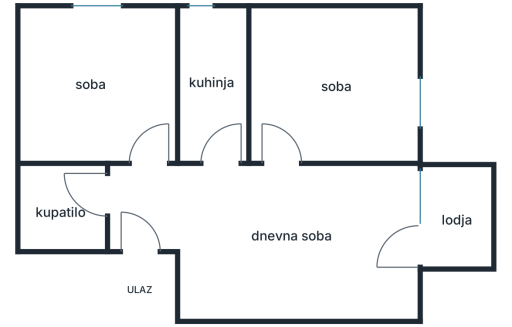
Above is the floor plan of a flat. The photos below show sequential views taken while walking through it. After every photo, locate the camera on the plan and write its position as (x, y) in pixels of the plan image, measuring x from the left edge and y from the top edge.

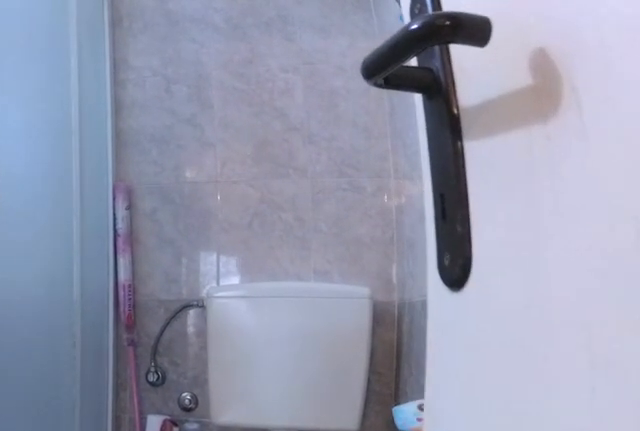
(100, 185)
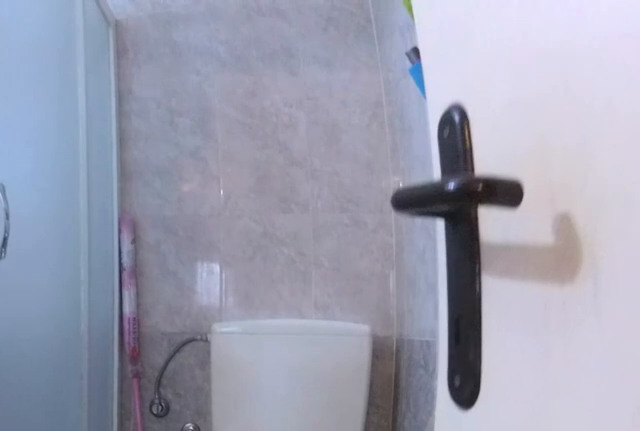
(108, 184)
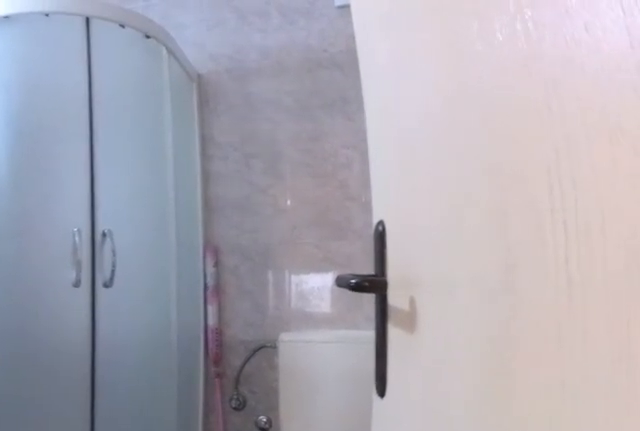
(137, 183)
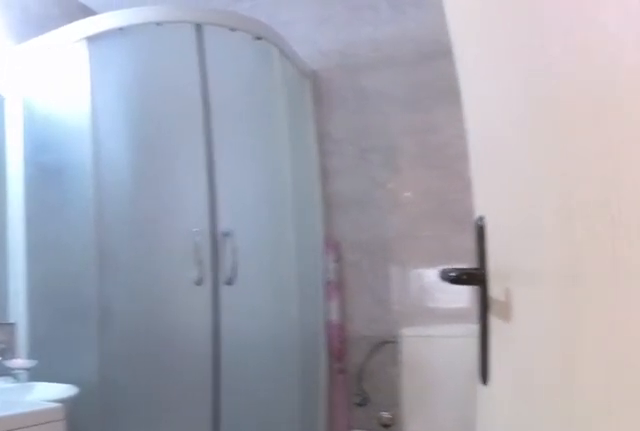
(137, 179)
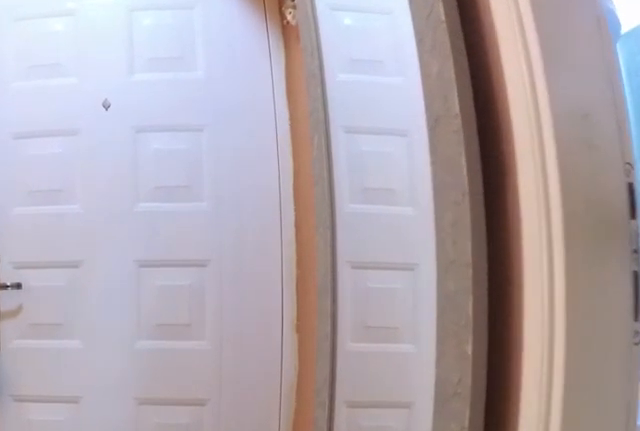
(128, 175)
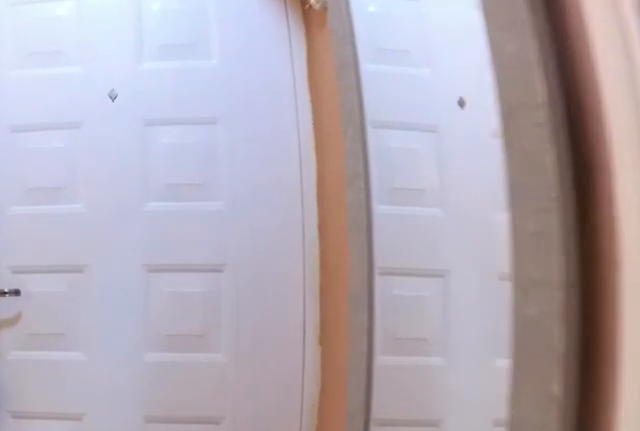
(127, 181)
